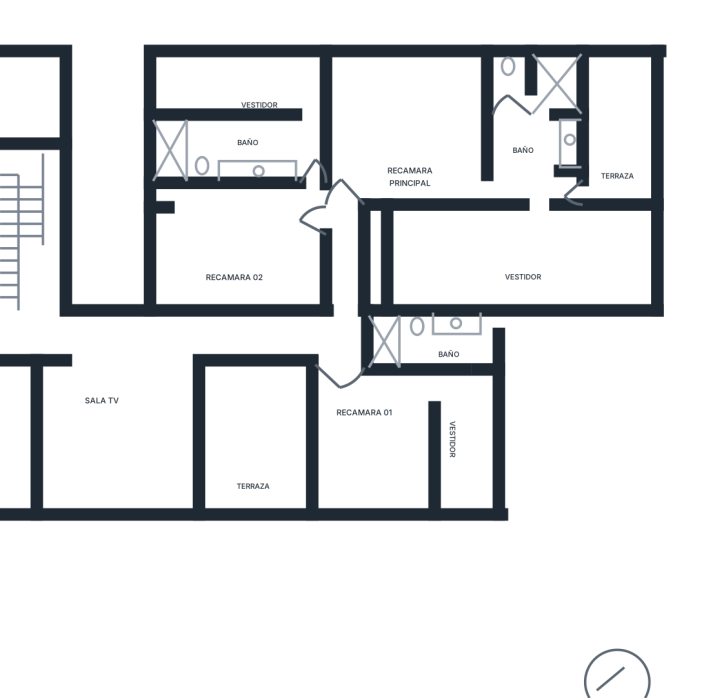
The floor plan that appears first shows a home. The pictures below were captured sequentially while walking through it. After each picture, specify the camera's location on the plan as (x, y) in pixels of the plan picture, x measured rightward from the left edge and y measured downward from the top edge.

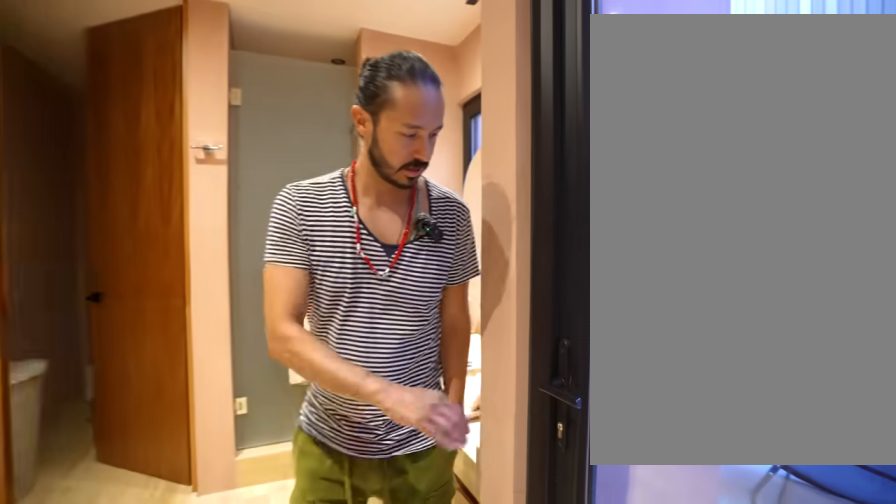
(533, 222)
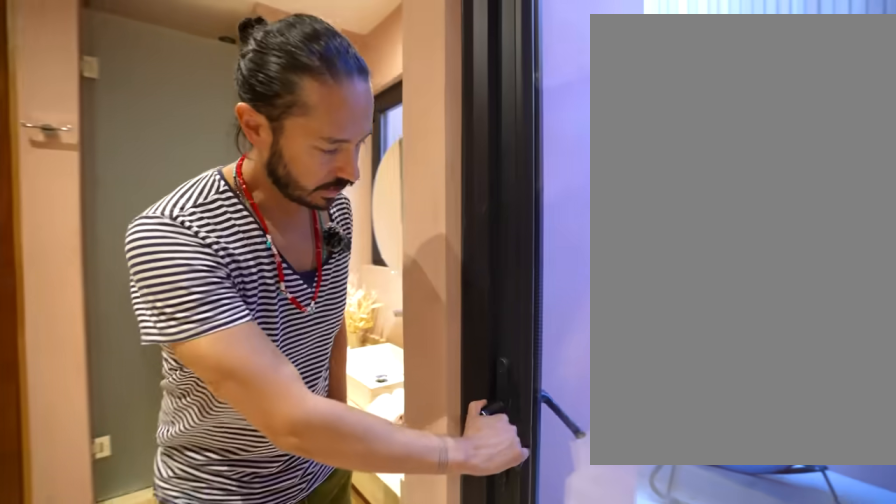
(533, 222)
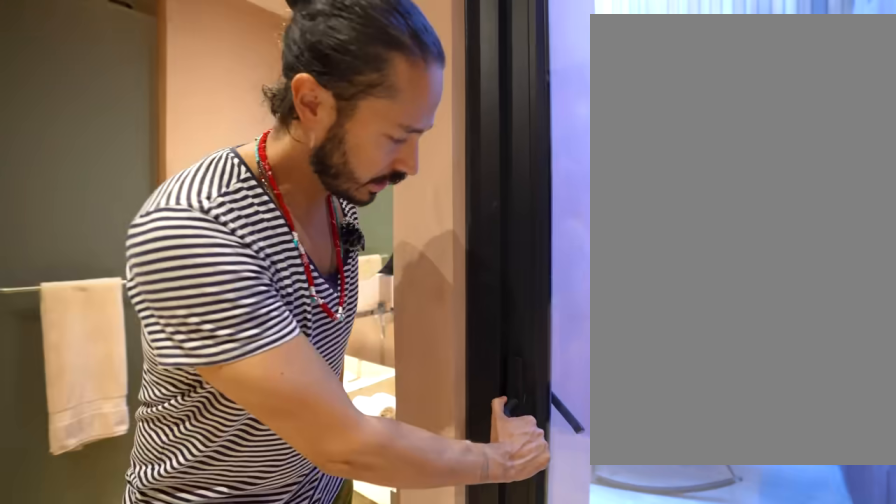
(536, 221)
